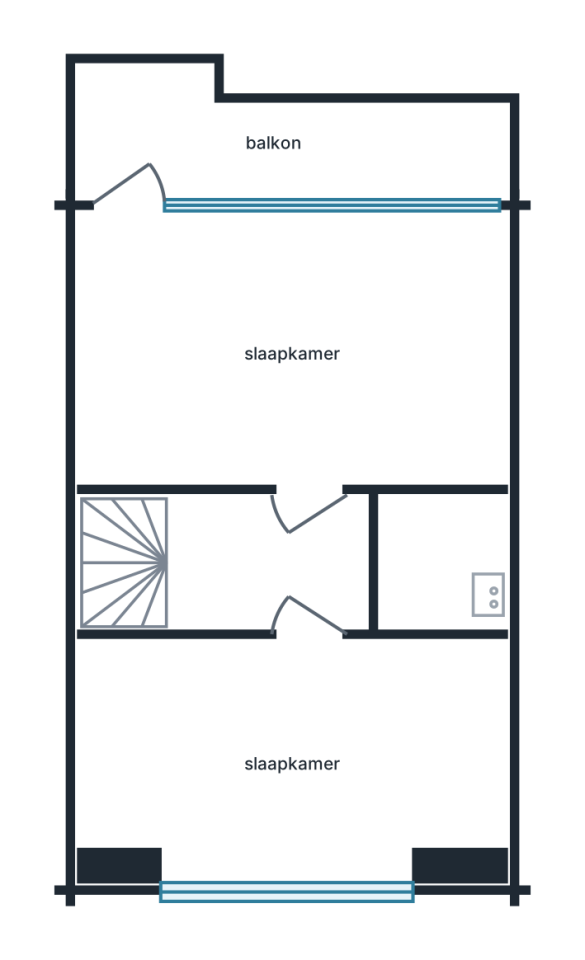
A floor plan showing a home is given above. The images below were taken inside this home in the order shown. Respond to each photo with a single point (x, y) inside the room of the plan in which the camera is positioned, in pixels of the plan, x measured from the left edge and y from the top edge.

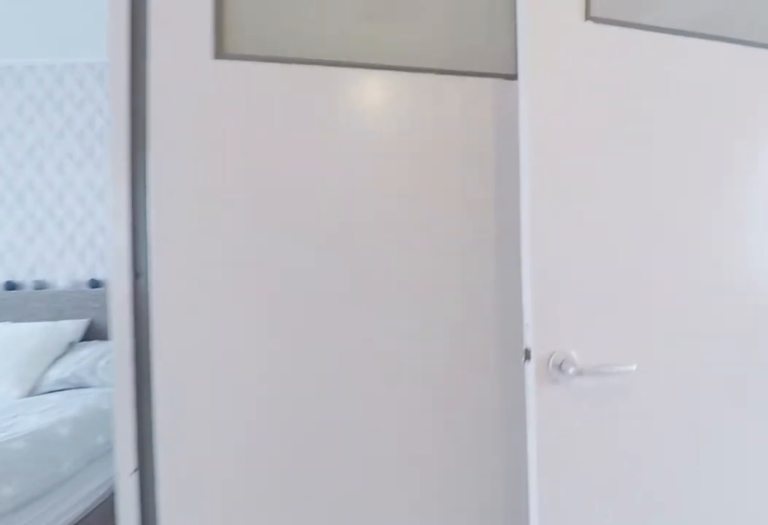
(268, 563)
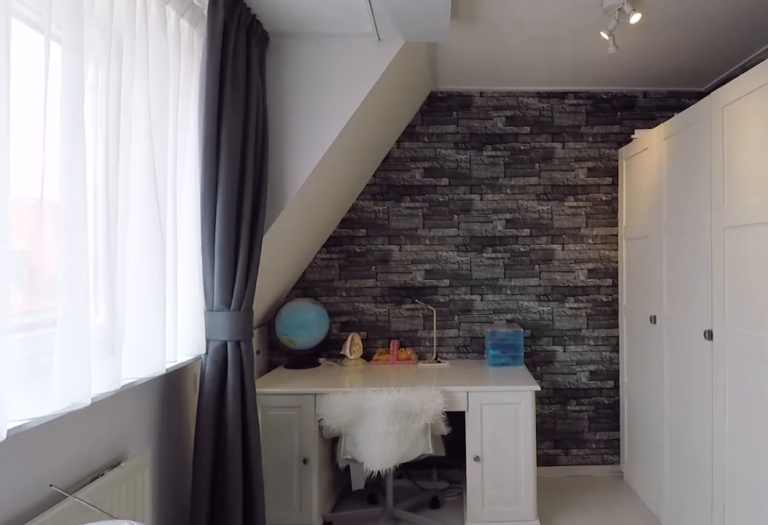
(292, 756)
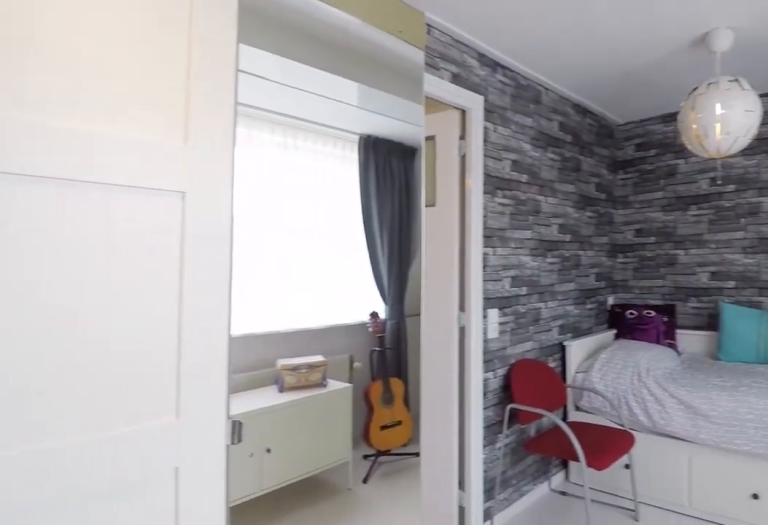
(292, 756)
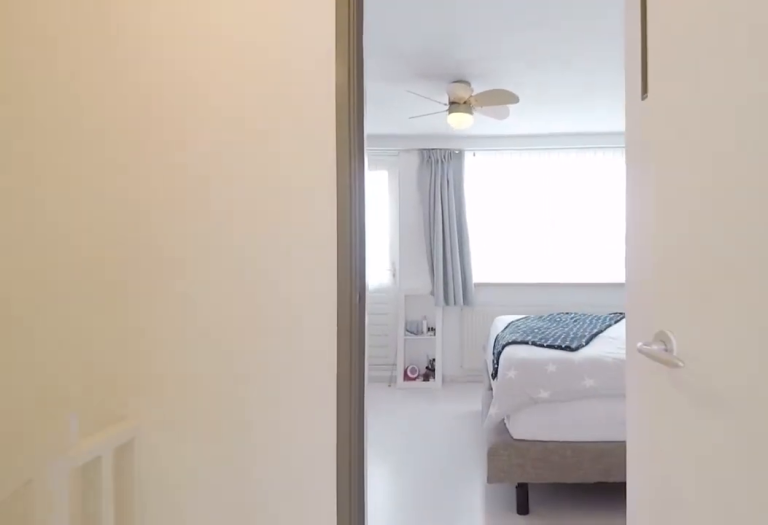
(266, 566)
